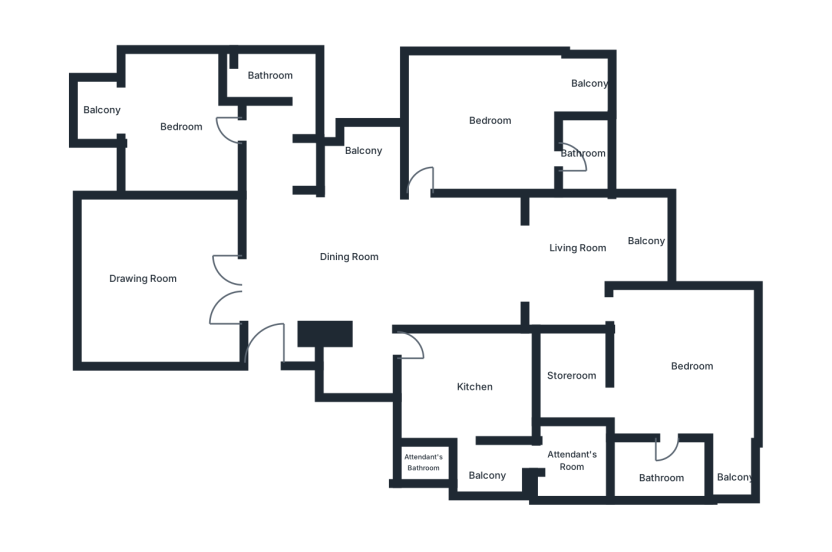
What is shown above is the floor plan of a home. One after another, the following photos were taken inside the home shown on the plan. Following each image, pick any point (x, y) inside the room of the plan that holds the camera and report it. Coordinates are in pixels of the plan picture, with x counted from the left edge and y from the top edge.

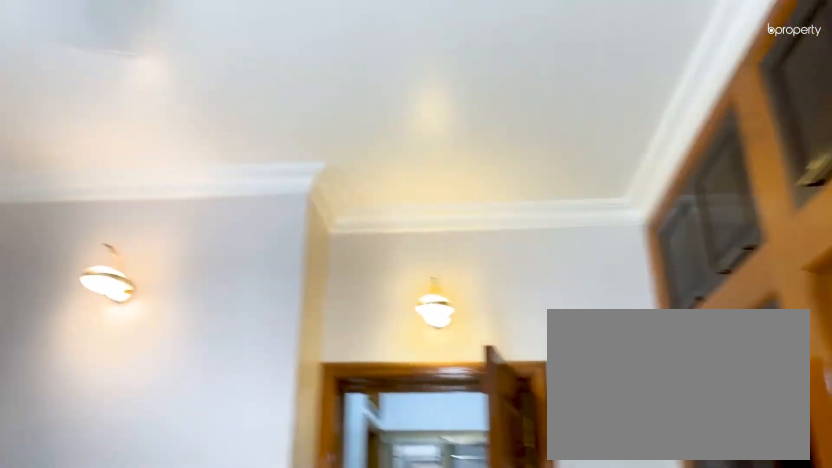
(181, 118)
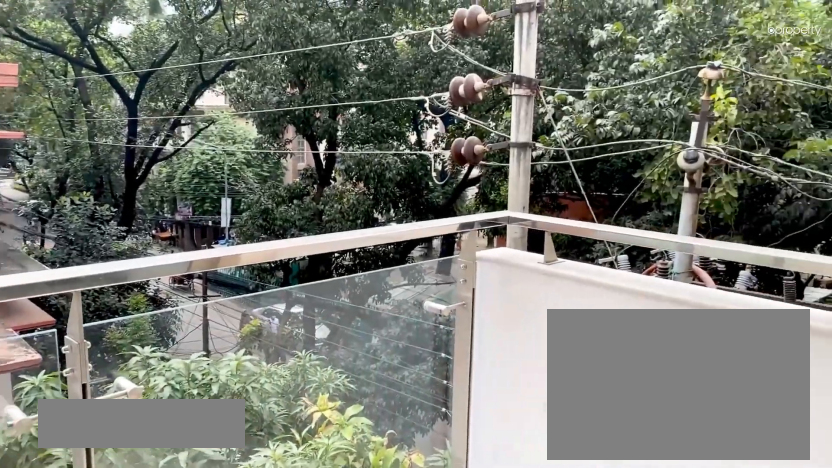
(97, 115)
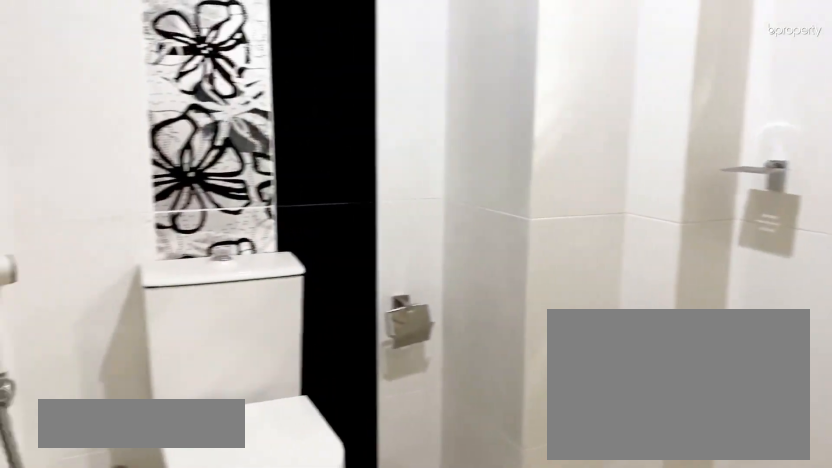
(265, 72)
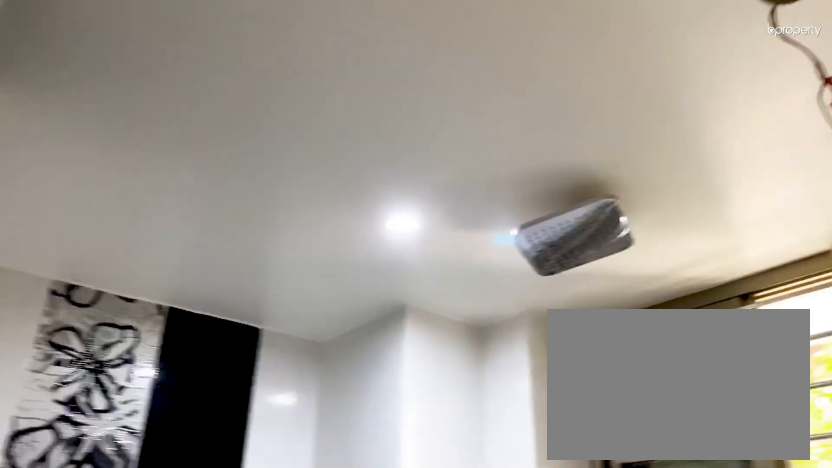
(265, 72)
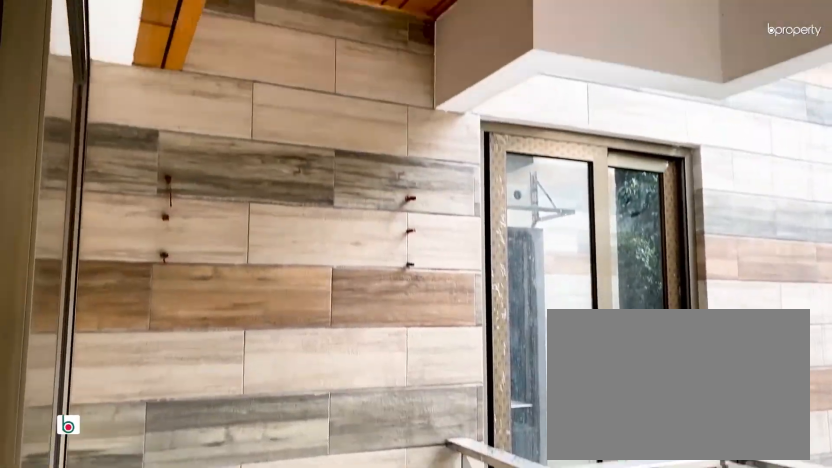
(358, 145)
